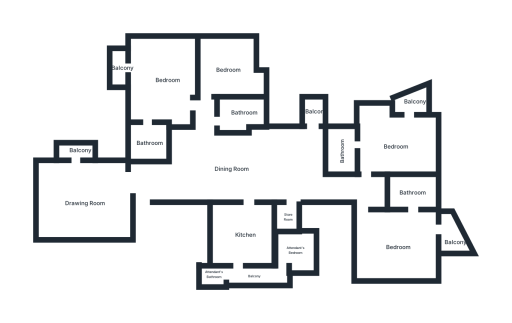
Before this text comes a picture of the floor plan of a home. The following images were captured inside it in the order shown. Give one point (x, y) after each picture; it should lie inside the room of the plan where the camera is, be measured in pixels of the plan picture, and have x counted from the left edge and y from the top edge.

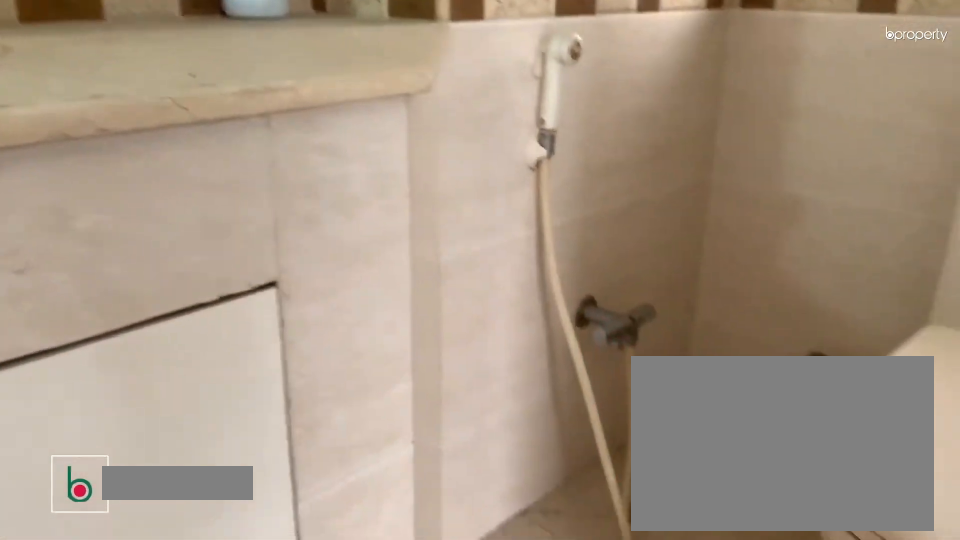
(413, 194)
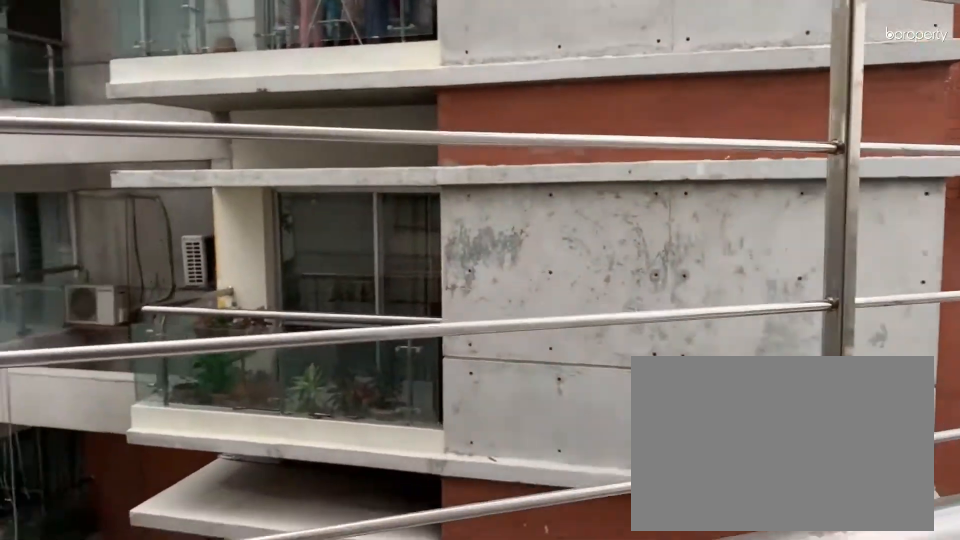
(454, 241)
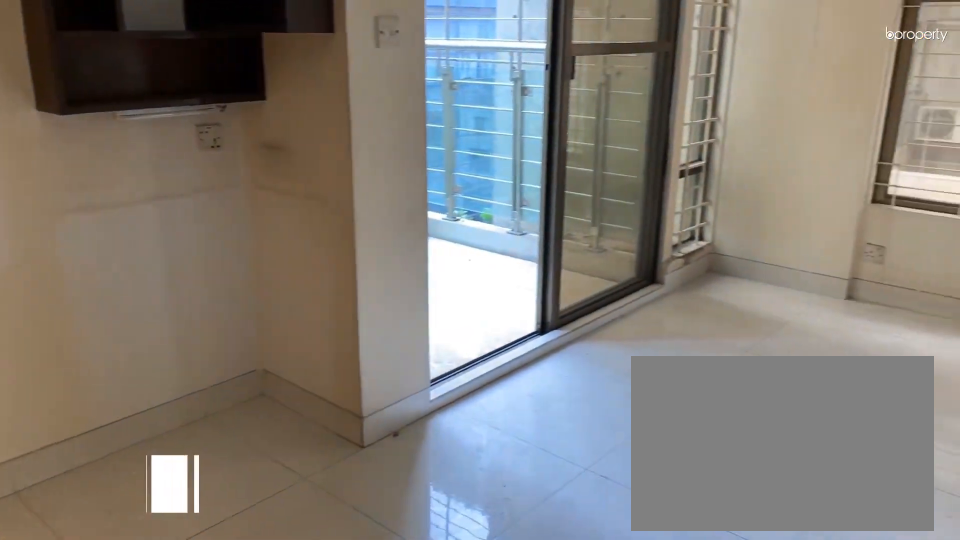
(396, 143)
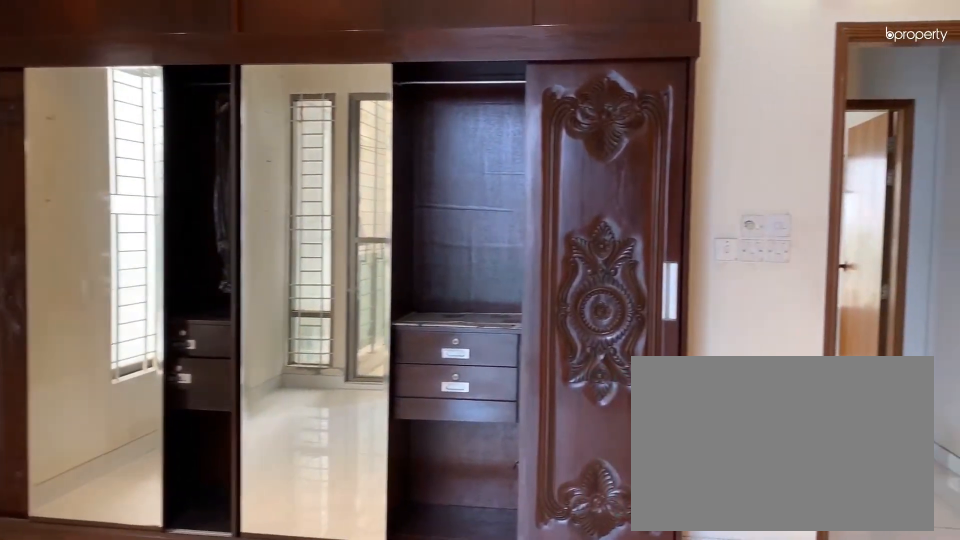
(396, 143)
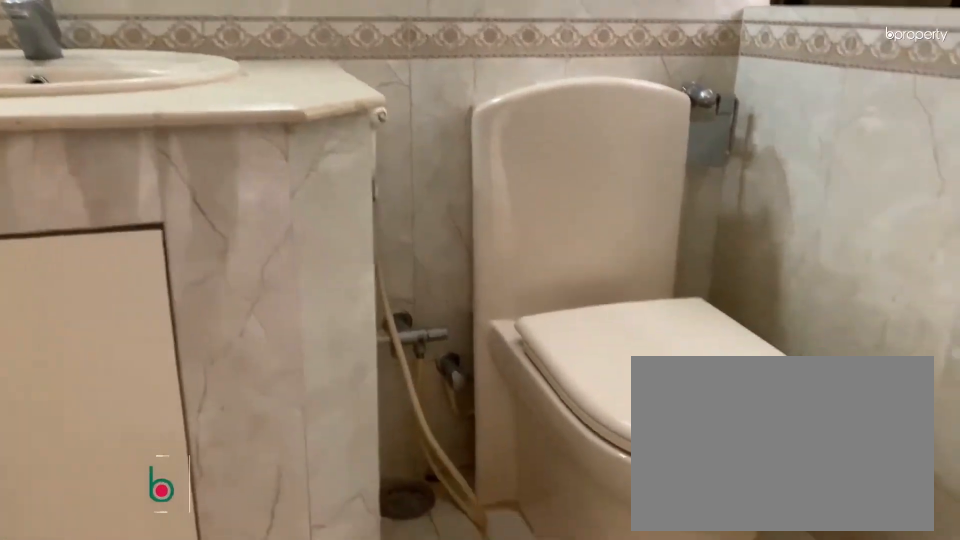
(342, 151)
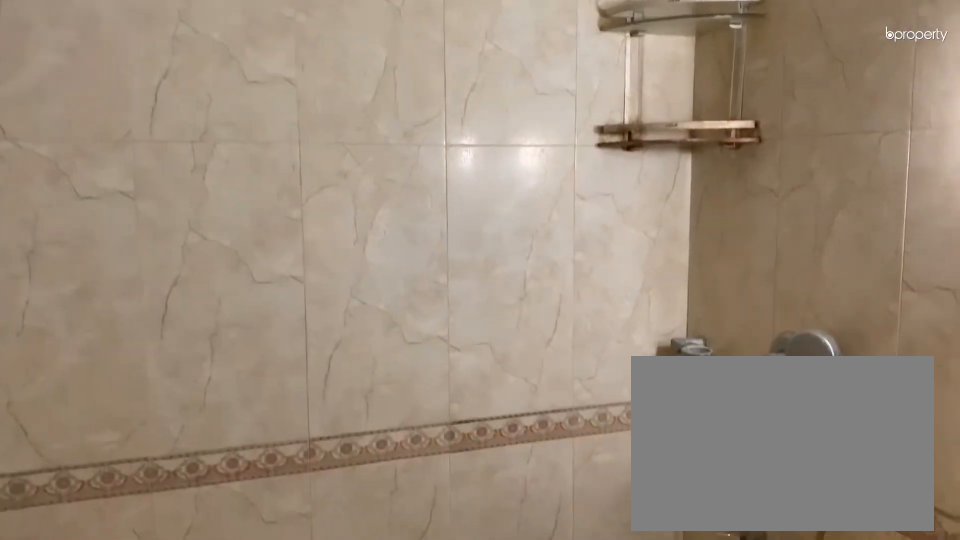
(342, 151)
